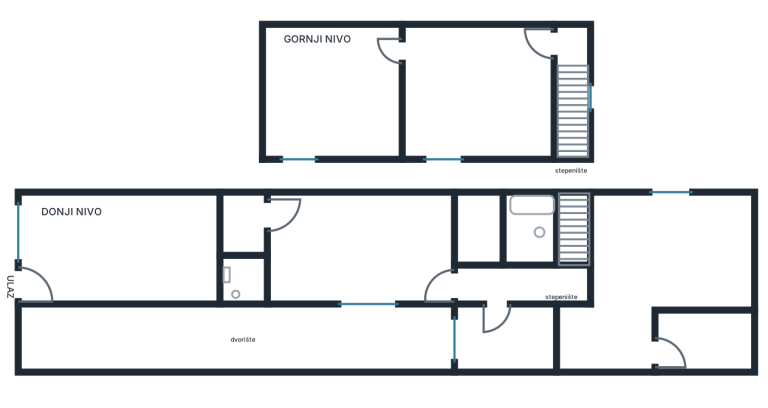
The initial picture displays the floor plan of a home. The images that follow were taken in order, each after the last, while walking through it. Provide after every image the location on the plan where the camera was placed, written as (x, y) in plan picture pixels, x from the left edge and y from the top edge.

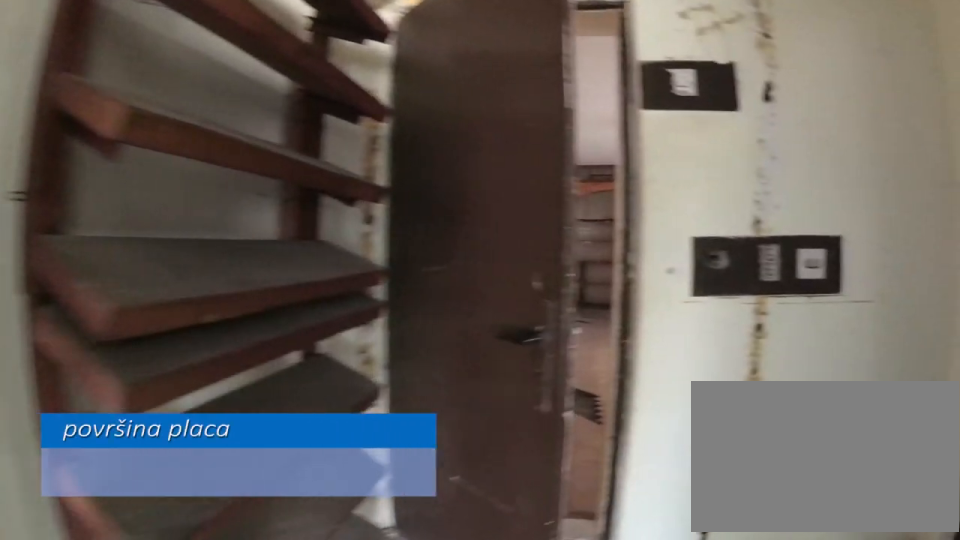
(207, 230)
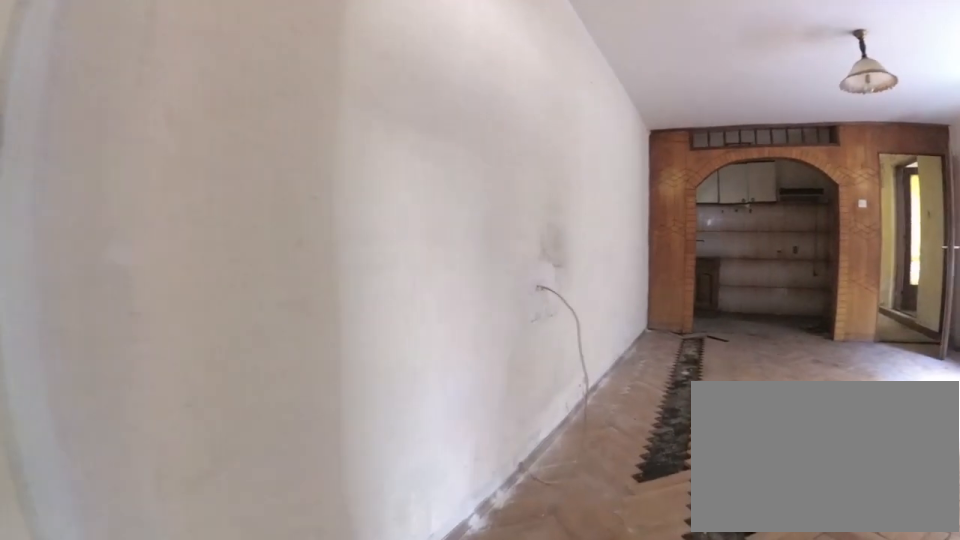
(231, 218)
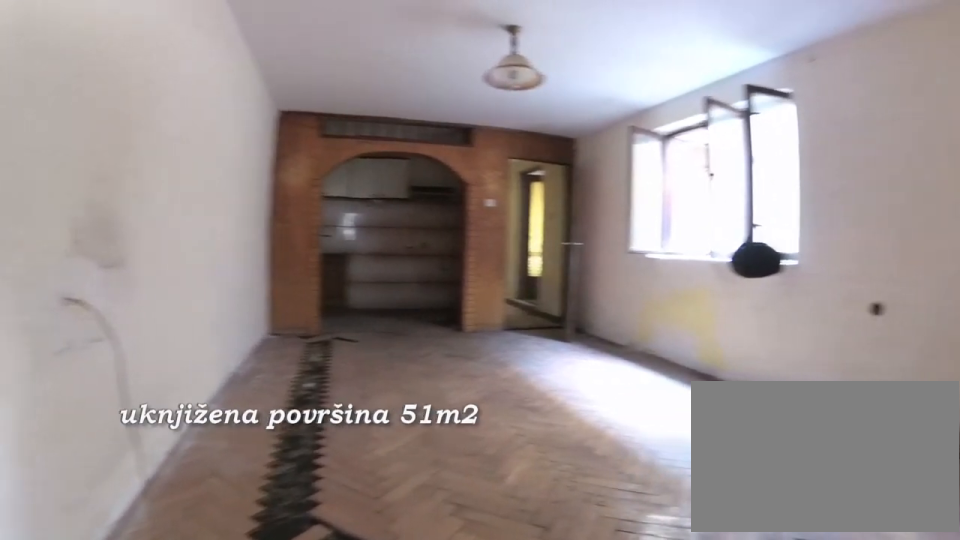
(246, 209)
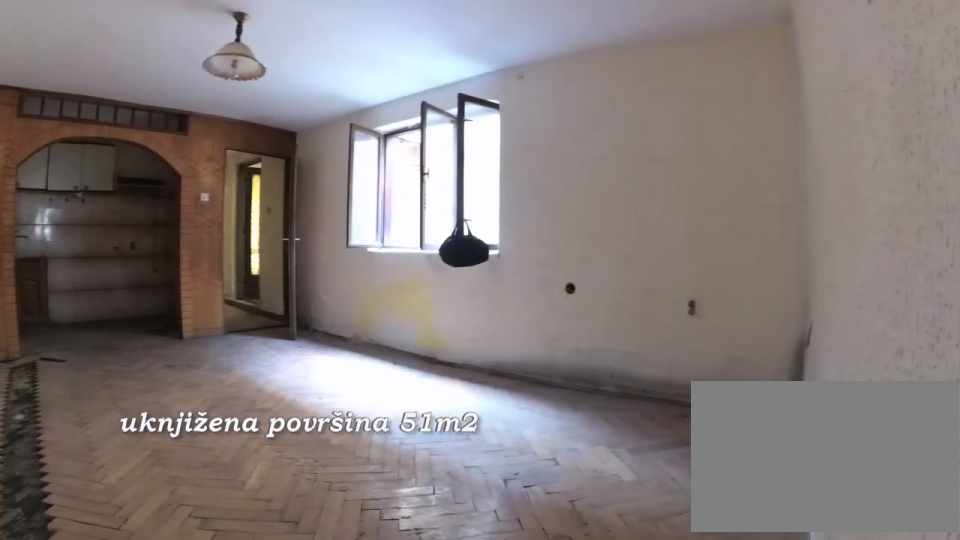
(255, 200)
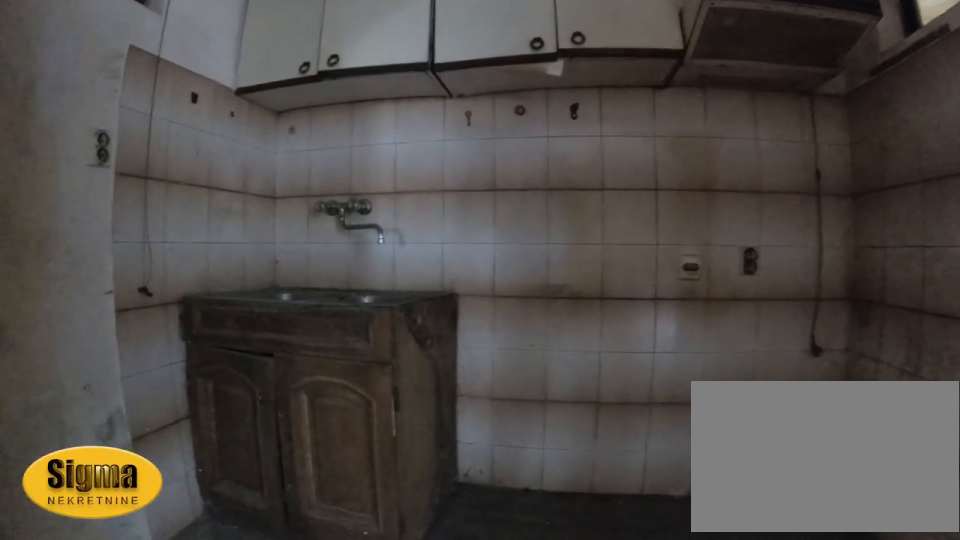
(441, 216)
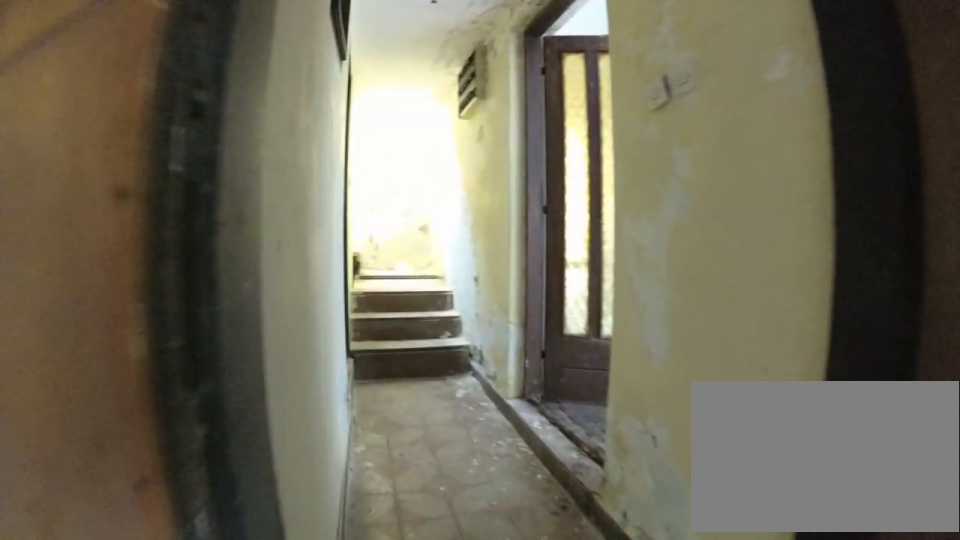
(429, 255)
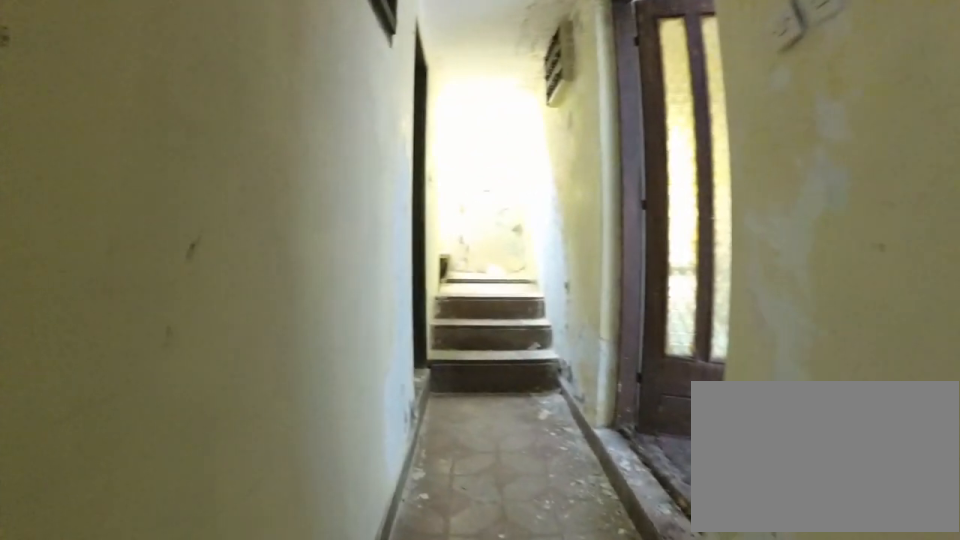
(439, 275)
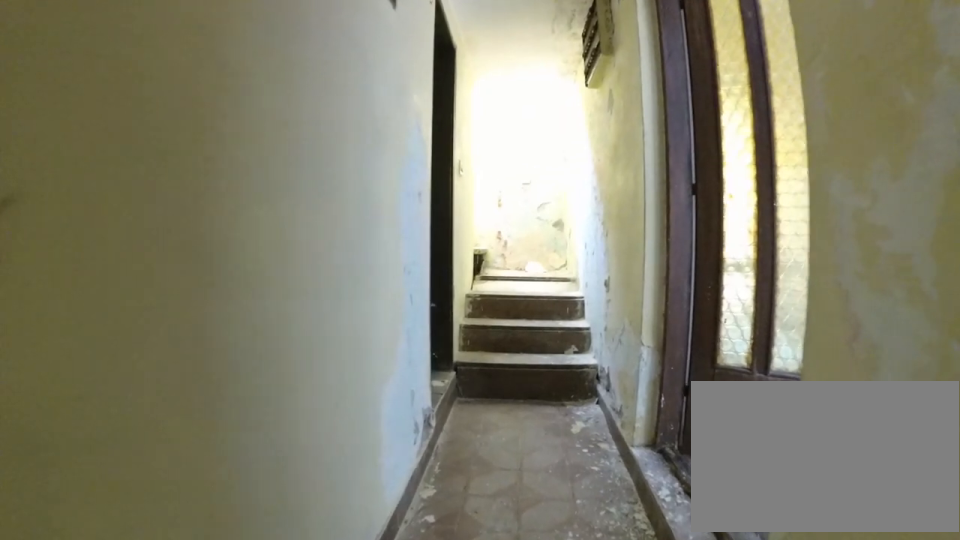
(449, 277)
